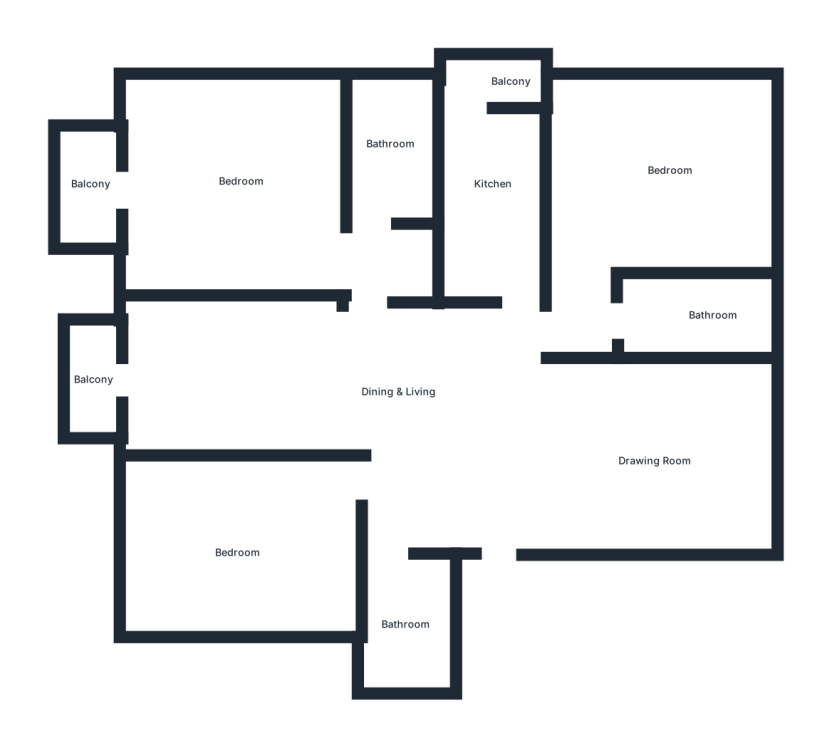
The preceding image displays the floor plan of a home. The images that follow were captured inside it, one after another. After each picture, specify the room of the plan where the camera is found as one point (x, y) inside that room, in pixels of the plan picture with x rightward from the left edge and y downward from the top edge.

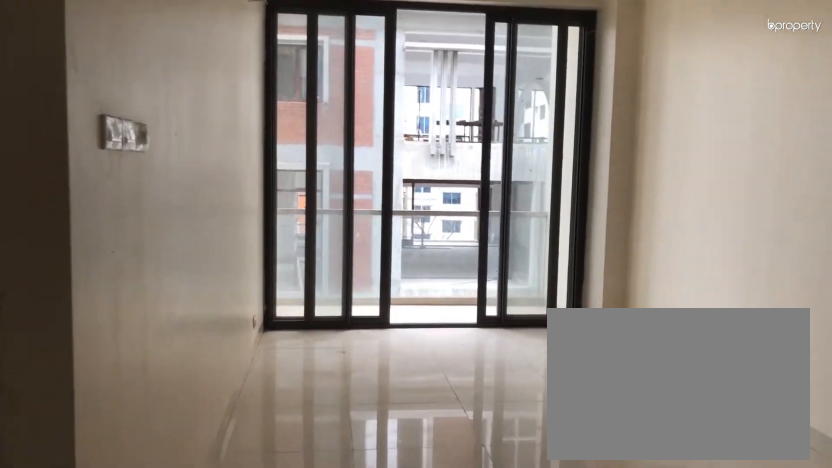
(229, 390)
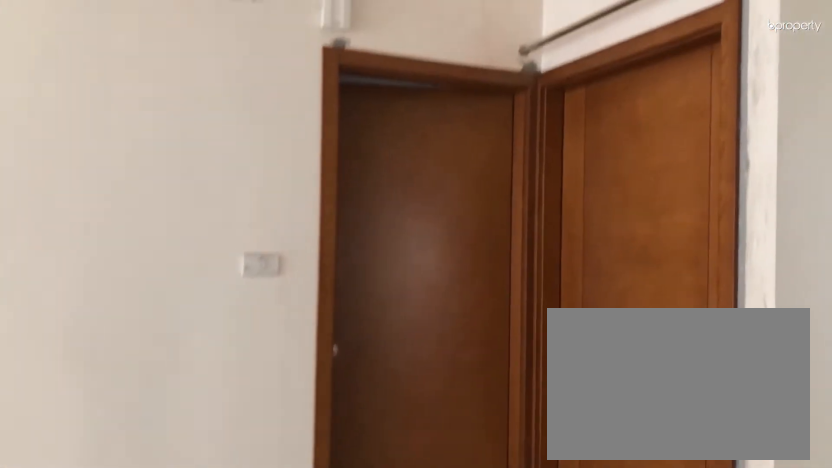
(446, 420)
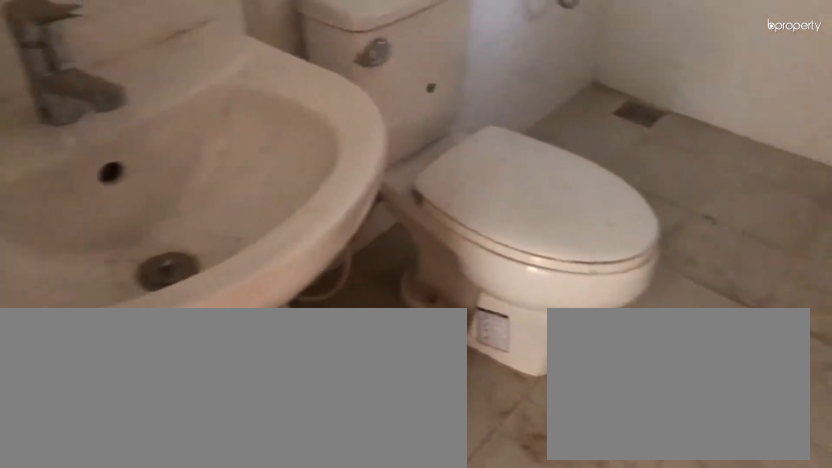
(402, 626)
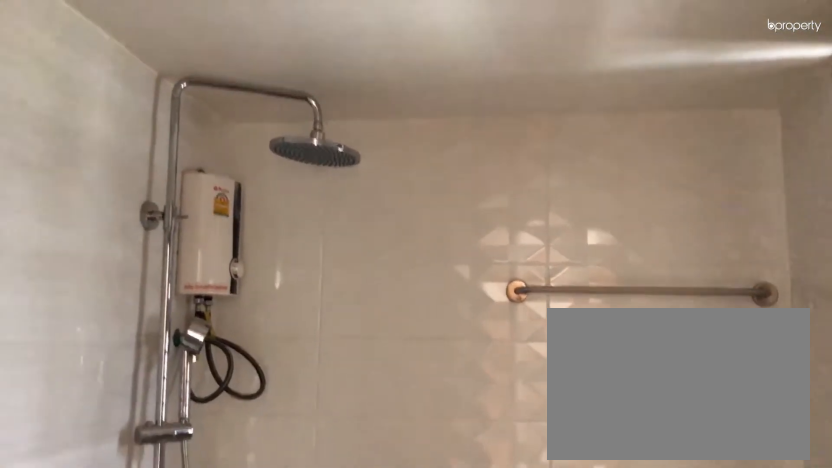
(402, 626)
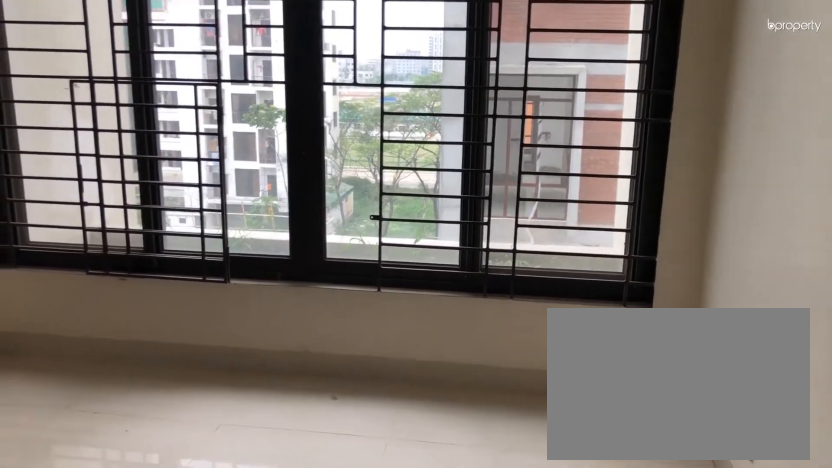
(235, 552)
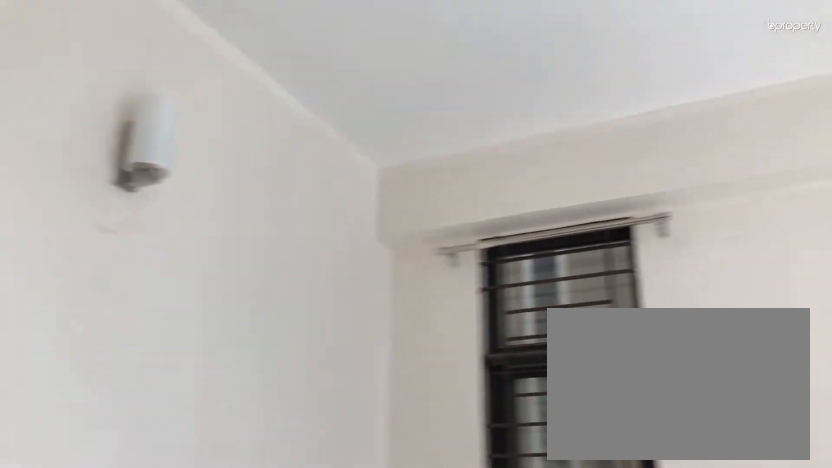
(235, 552)
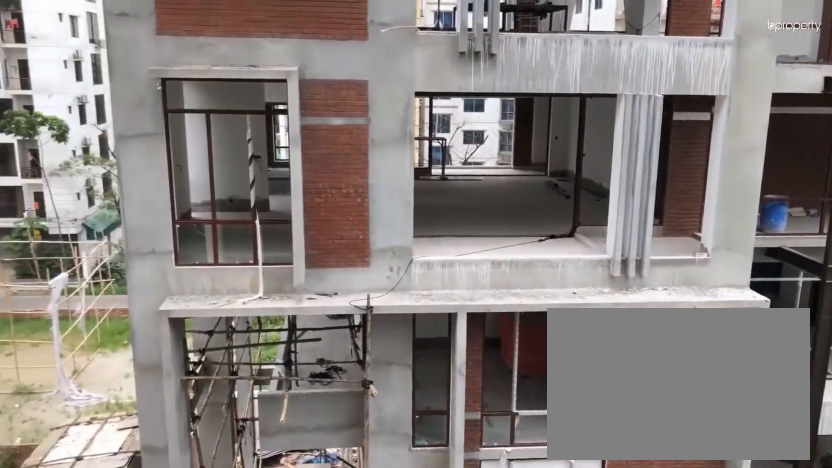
(90, 380)
